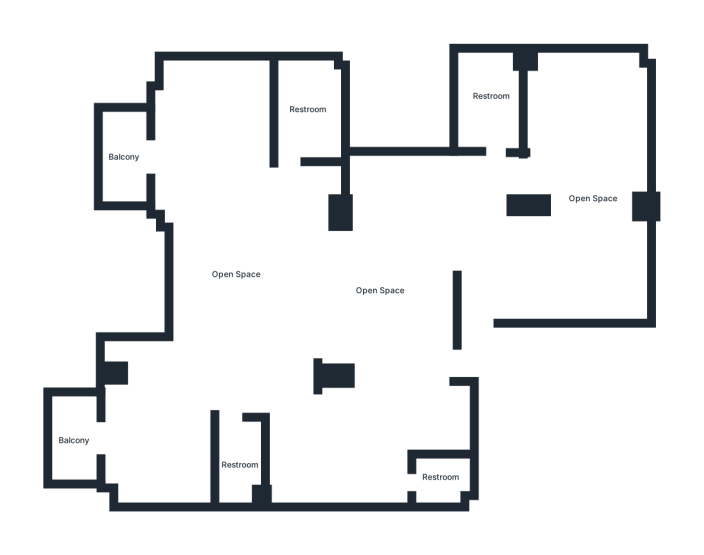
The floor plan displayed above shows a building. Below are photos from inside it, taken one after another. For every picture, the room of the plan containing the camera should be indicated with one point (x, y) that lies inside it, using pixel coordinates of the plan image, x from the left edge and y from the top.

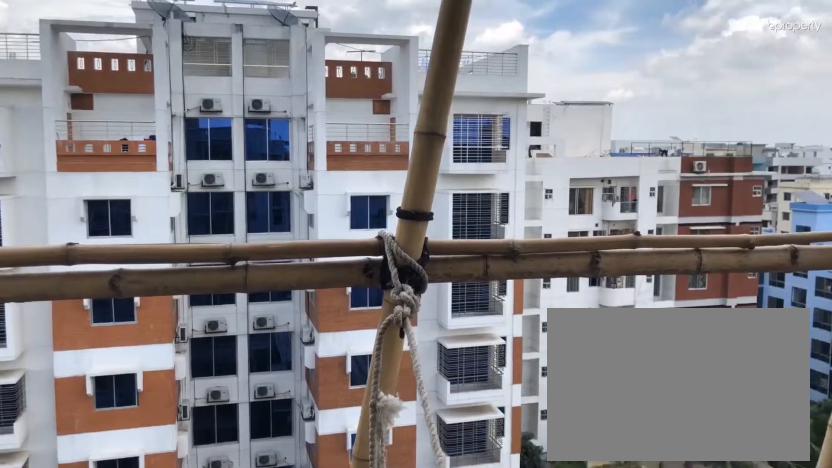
(124, 158)
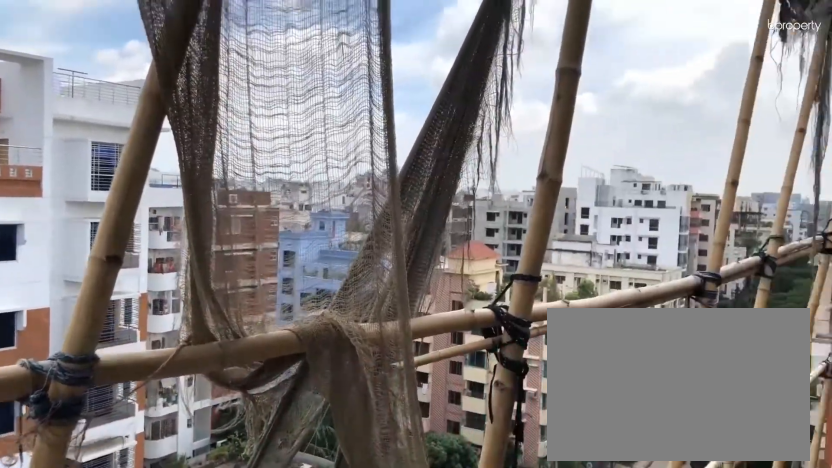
(76, 443)
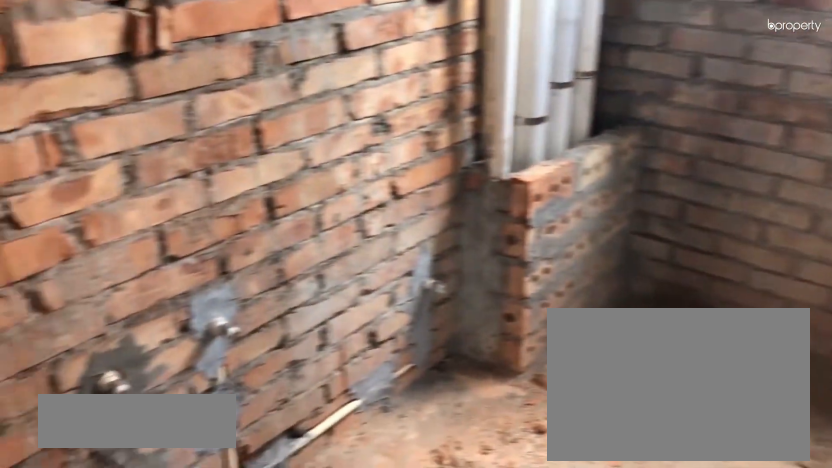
(237, 460)
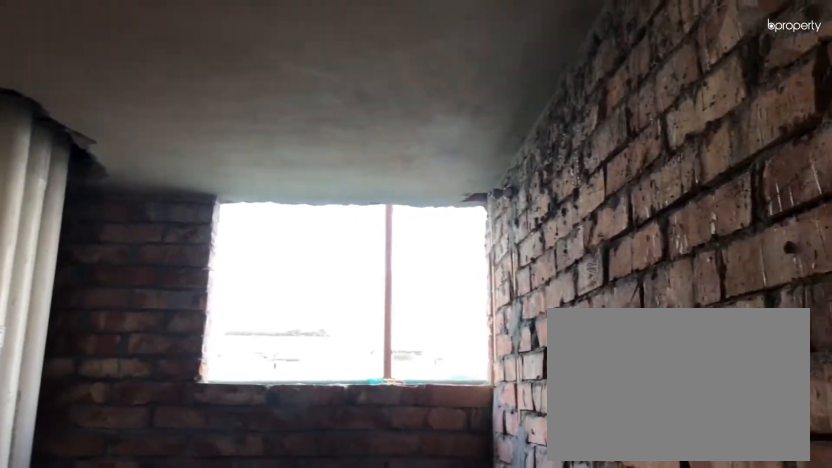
(237, 460)
